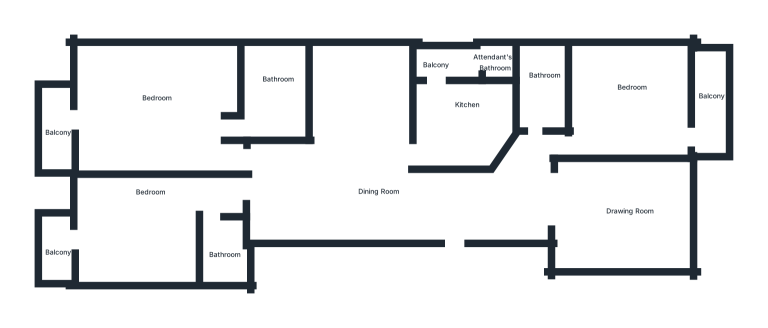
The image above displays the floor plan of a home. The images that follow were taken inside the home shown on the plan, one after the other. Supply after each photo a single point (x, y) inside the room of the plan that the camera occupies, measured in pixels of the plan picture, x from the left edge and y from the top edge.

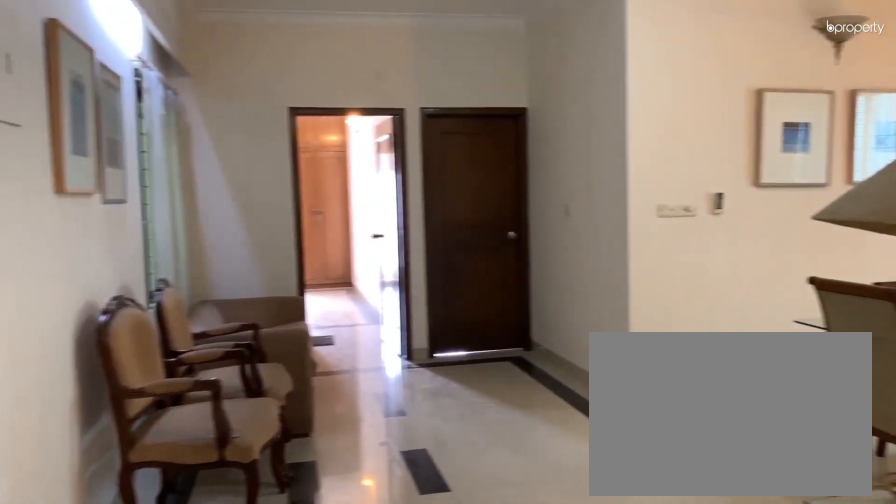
(359, 187)
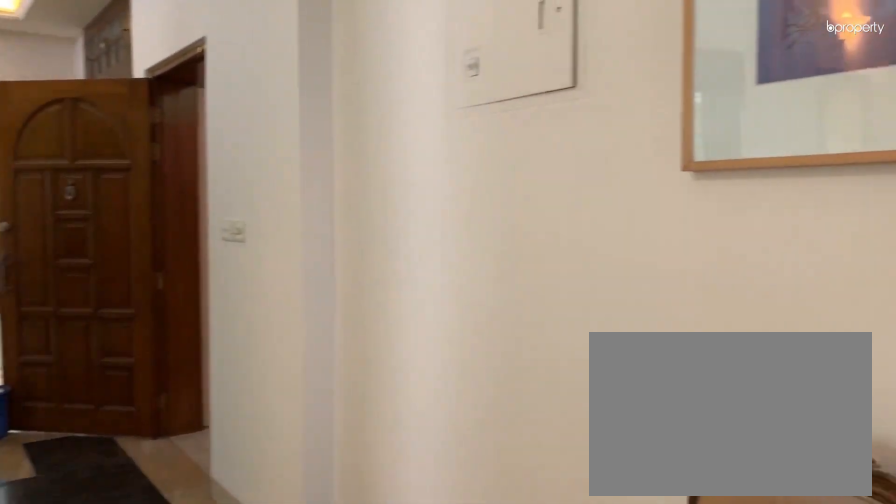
(359, 187)
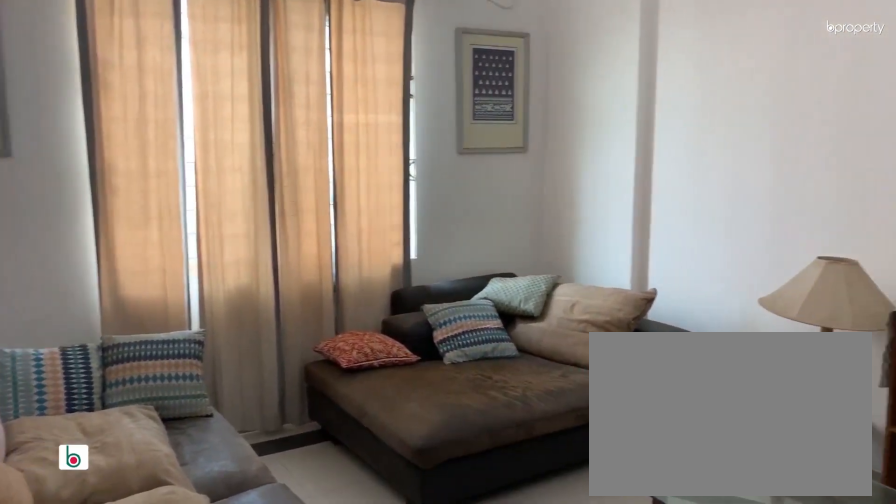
(626, 217)
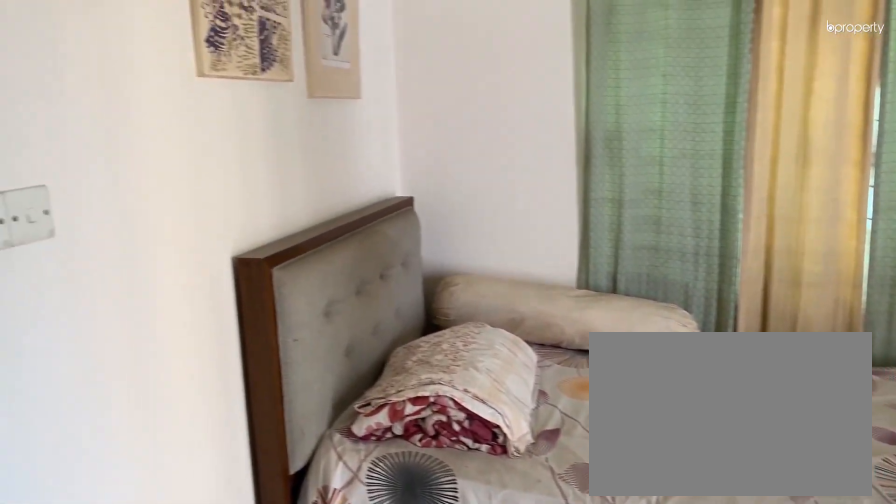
(639, 109)
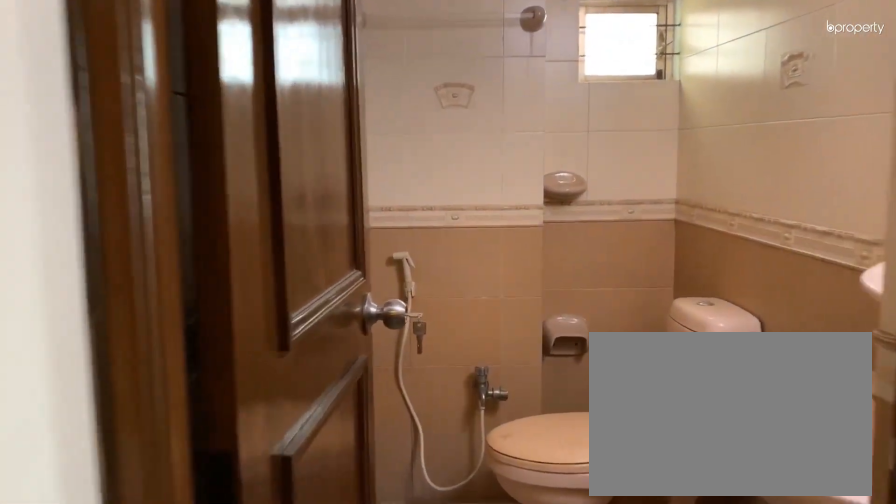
(542, 97)
